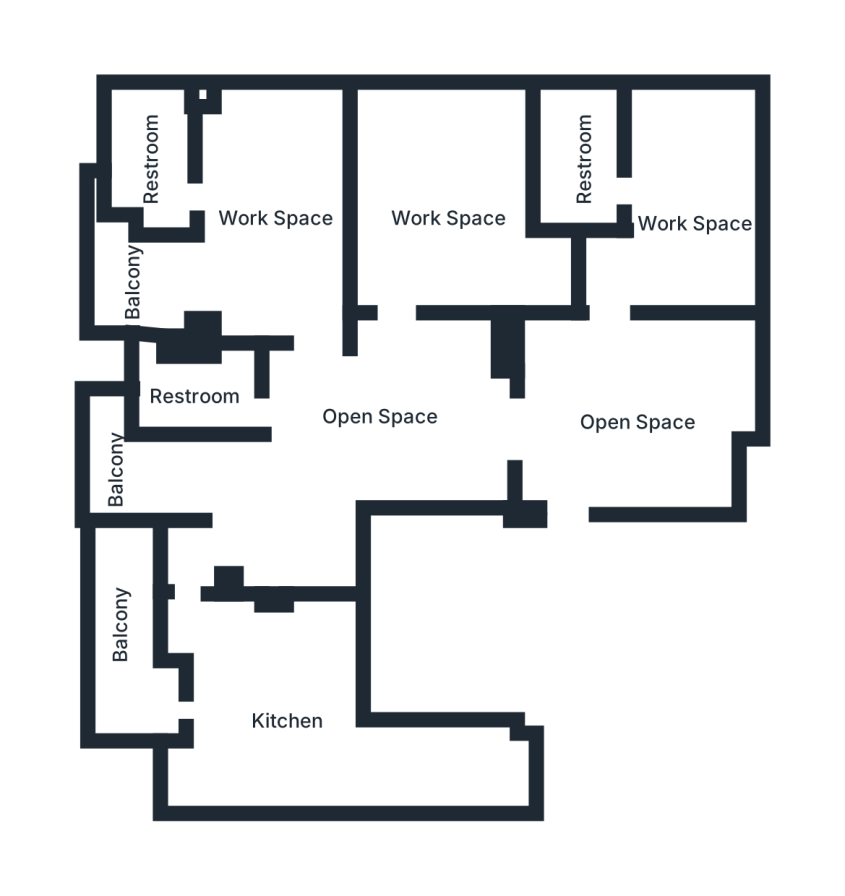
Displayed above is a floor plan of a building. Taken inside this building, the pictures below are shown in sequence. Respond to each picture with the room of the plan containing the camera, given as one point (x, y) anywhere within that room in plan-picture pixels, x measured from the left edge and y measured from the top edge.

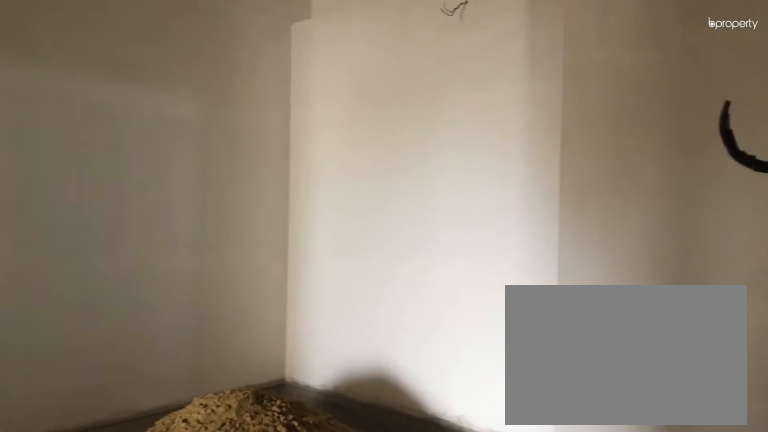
(635, 423)
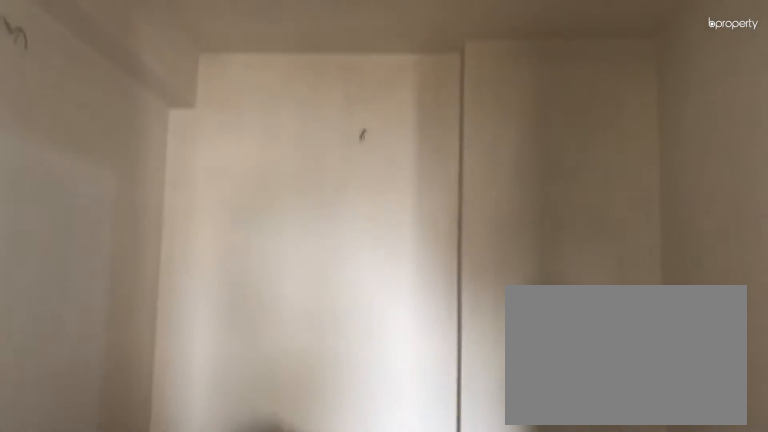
(636, 423)
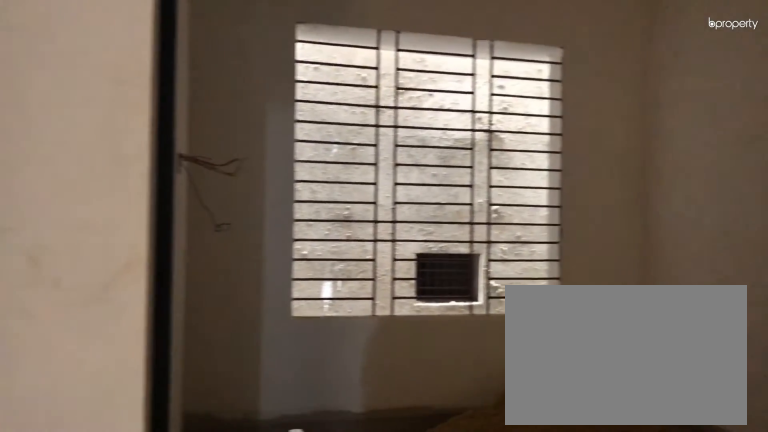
(684, 227)
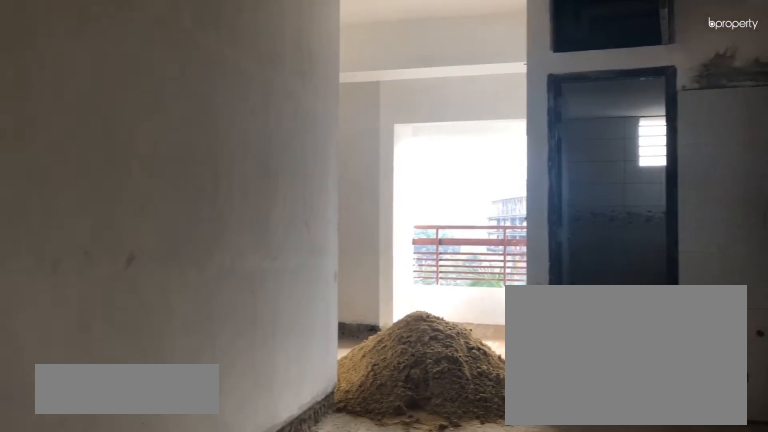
(390, 426)
